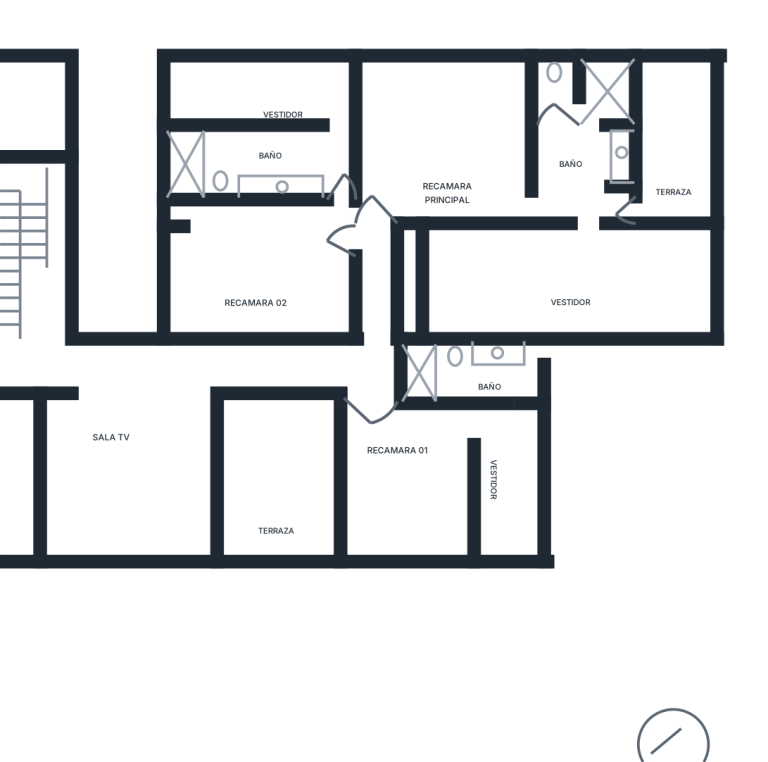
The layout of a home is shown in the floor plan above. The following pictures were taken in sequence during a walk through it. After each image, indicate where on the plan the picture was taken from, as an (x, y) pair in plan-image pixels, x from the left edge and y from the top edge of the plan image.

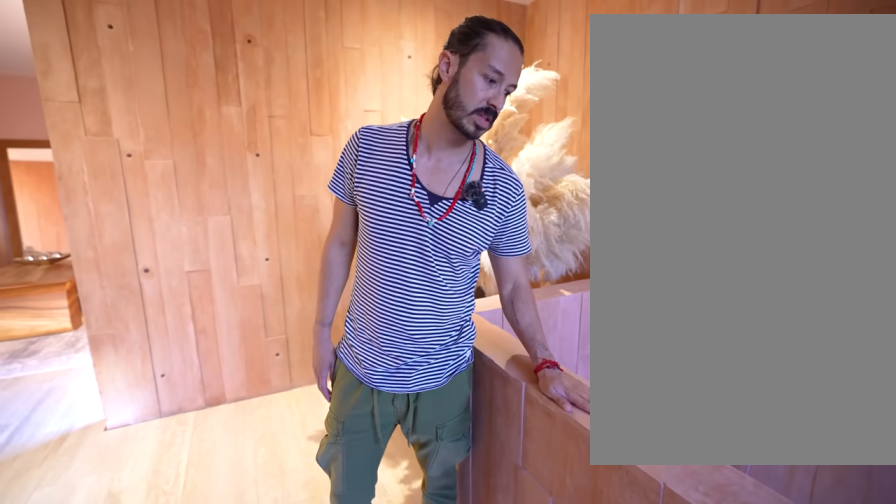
(36, 348)
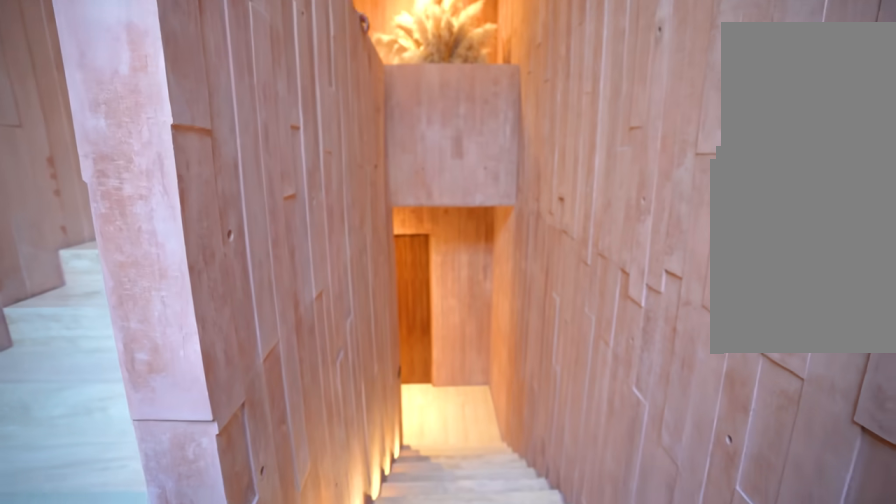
(47, 231)
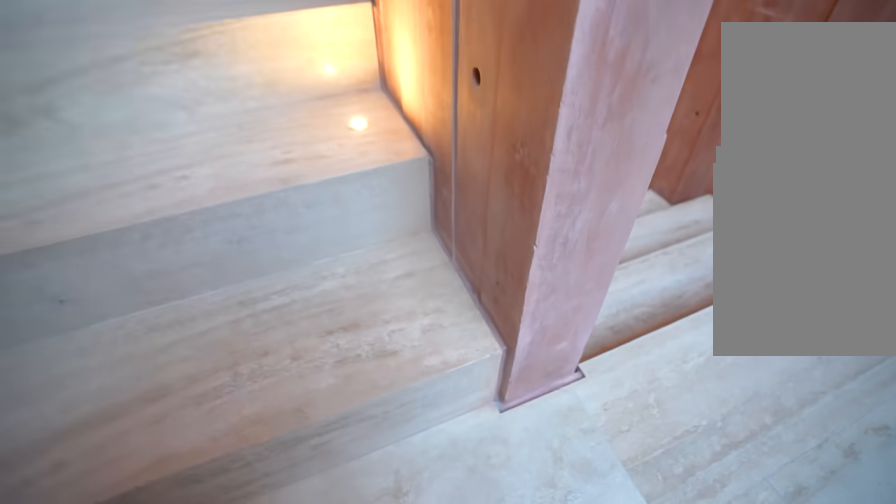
(19, 192)
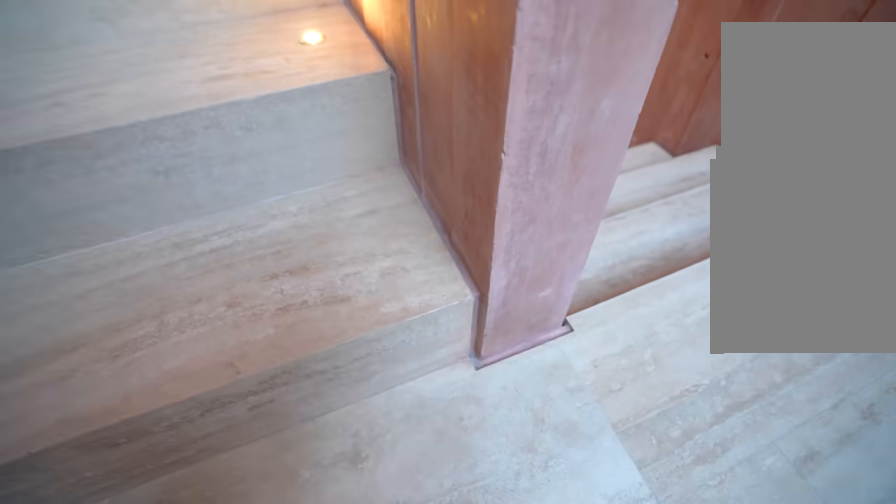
(19, 190)
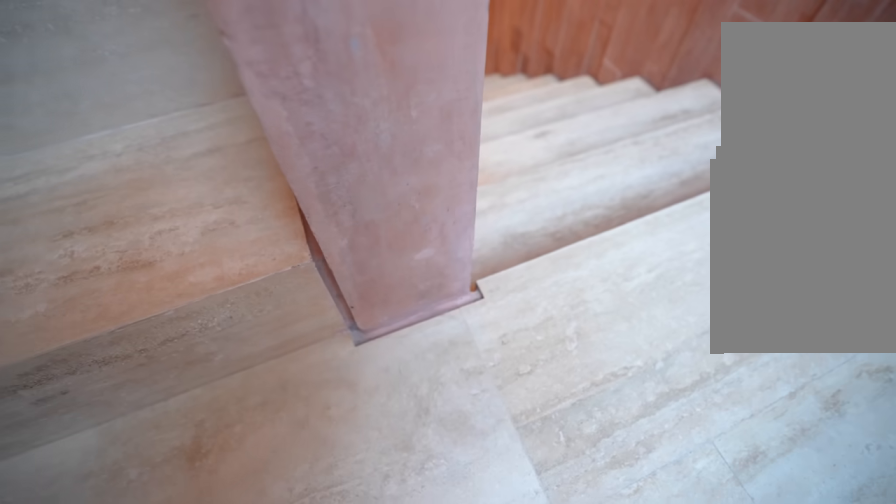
(25, 196)
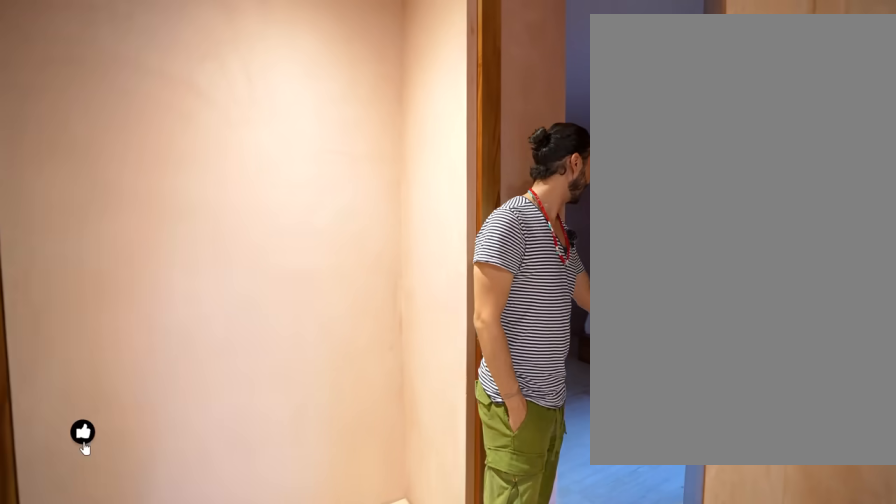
(337, 372)
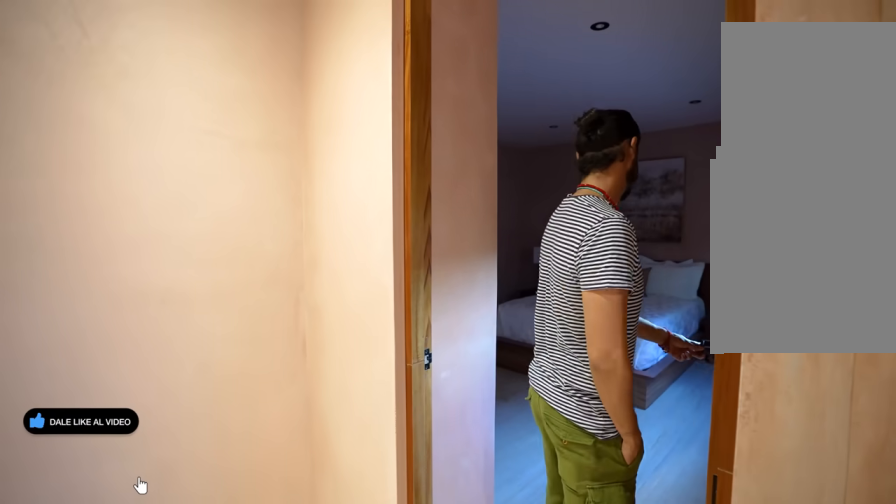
(342, 372)
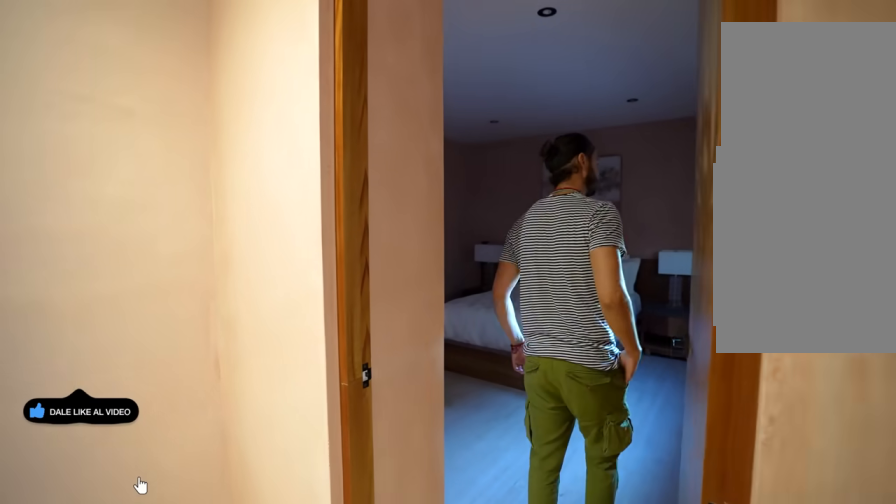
(352, 373)
